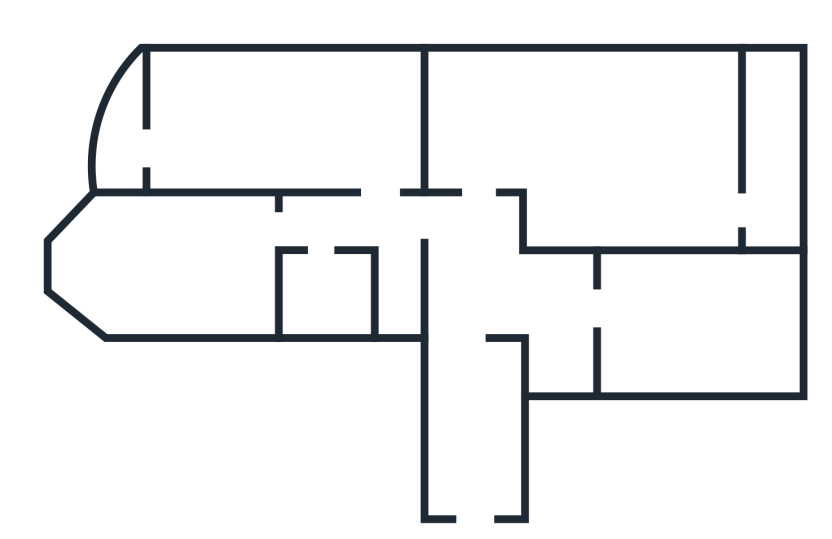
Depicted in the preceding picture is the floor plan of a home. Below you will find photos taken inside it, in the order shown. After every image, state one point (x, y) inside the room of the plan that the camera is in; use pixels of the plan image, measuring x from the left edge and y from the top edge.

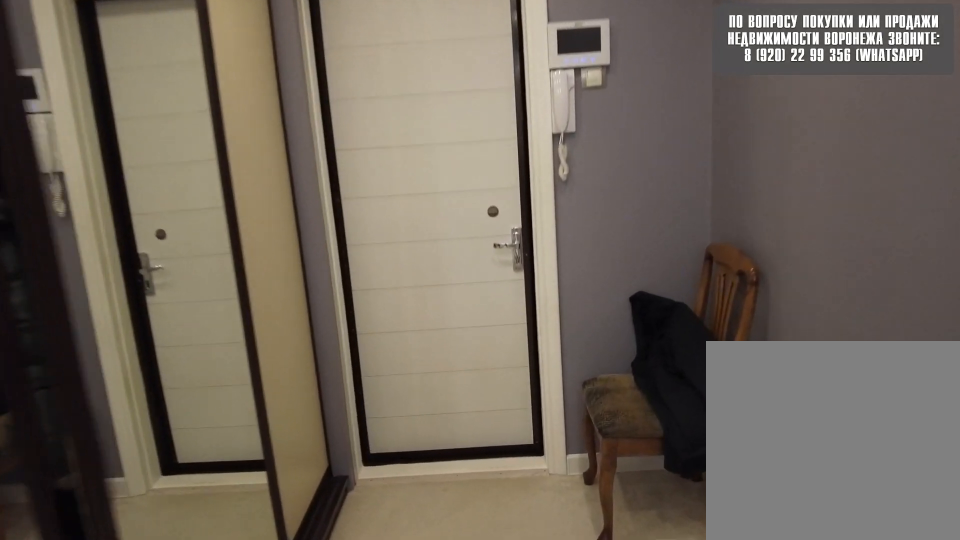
(480, 494)
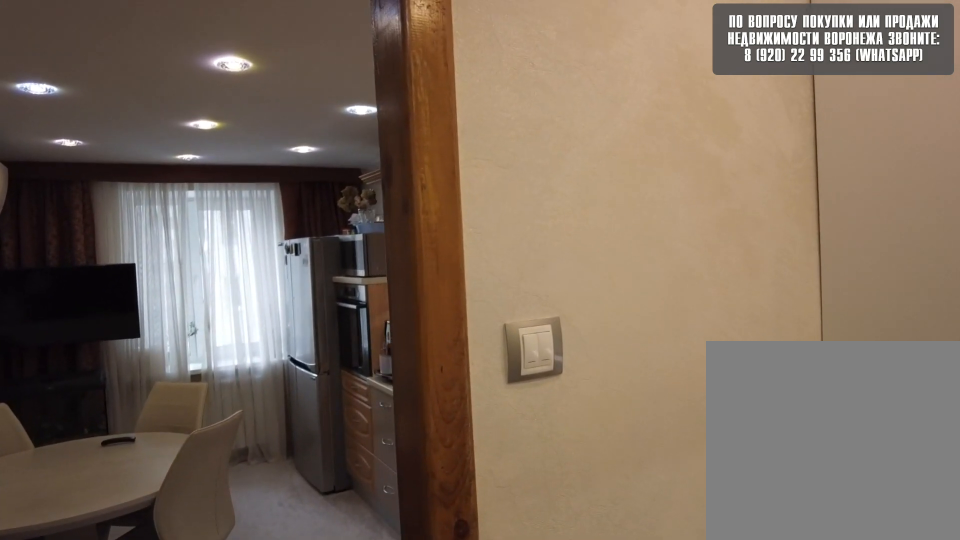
(568, 311)
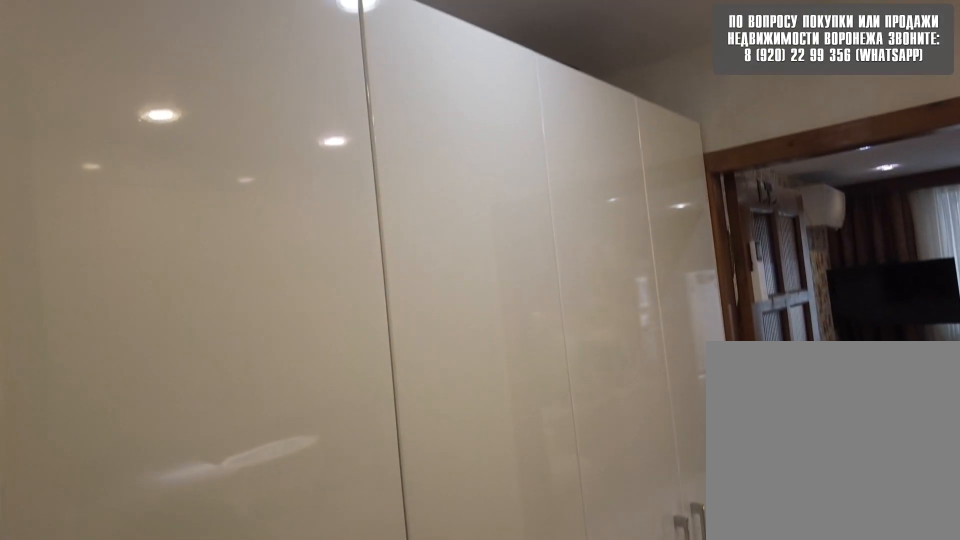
(568, 311)
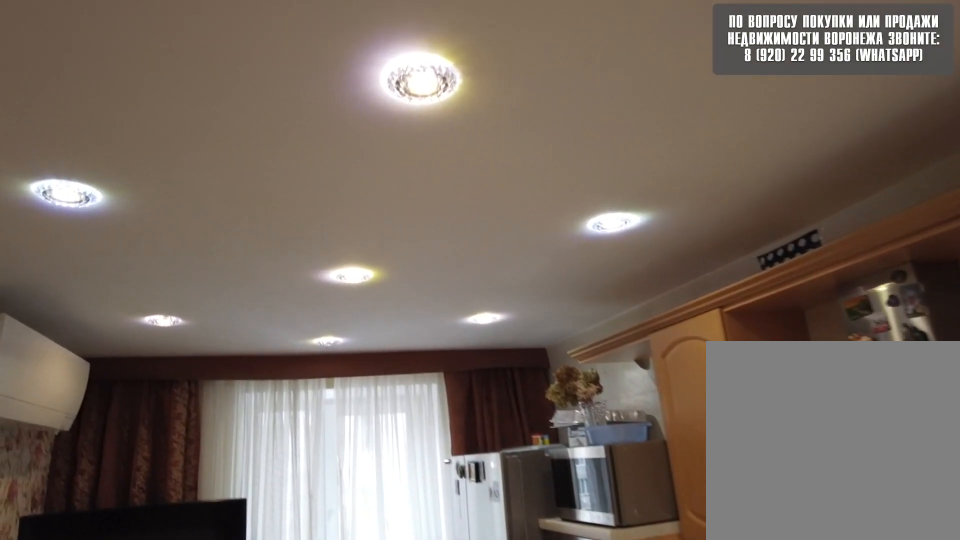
(666, 324)
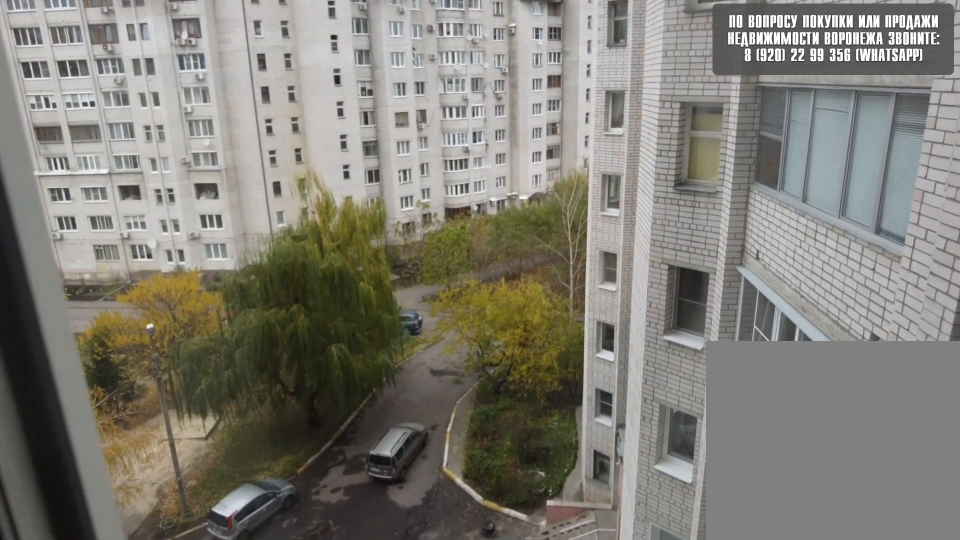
(666, 324)
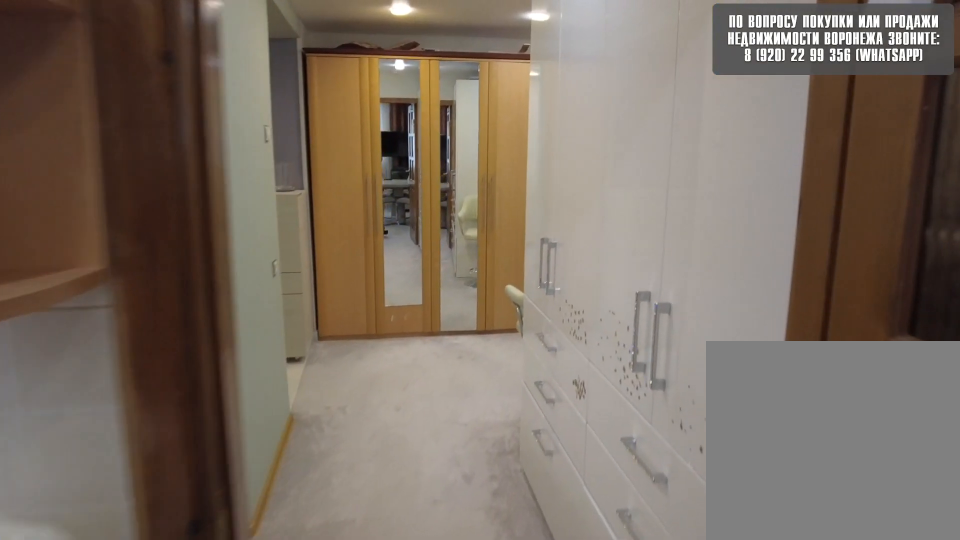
(573, 324)
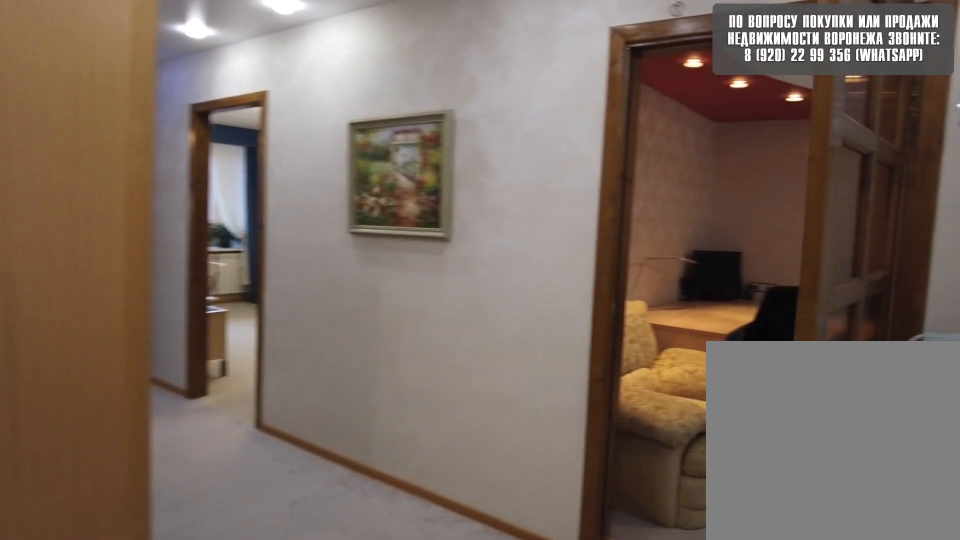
(489, 297)
